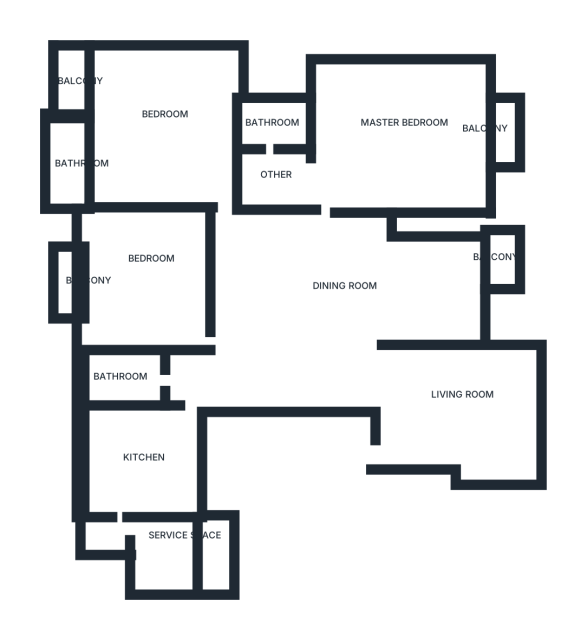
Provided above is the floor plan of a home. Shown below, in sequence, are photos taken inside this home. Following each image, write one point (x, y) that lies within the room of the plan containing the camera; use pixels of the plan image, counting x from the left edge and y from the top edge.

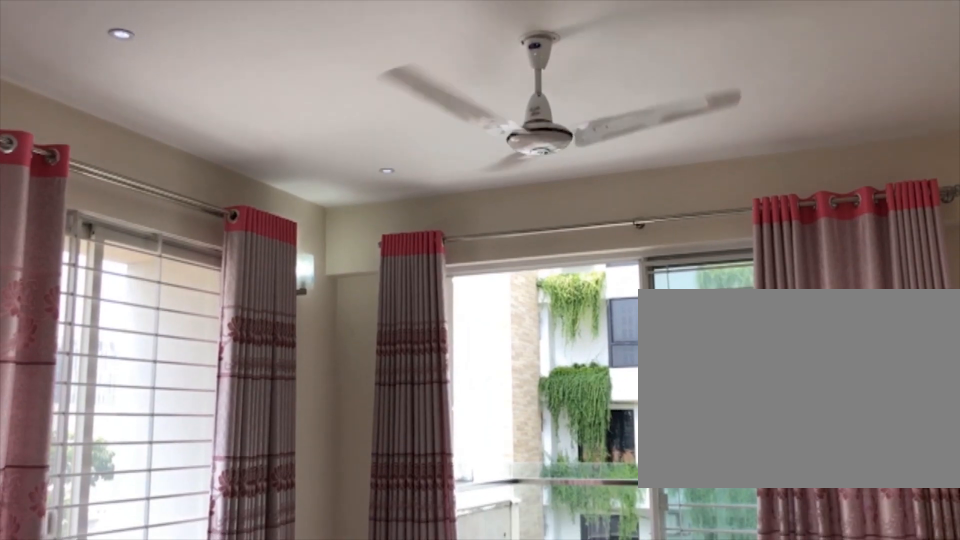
(386, 152)
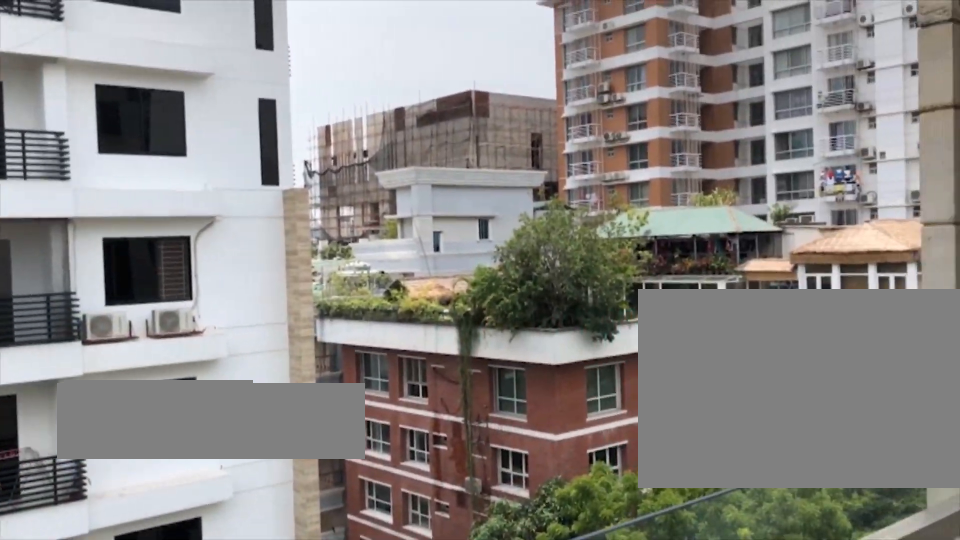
(497, 126)
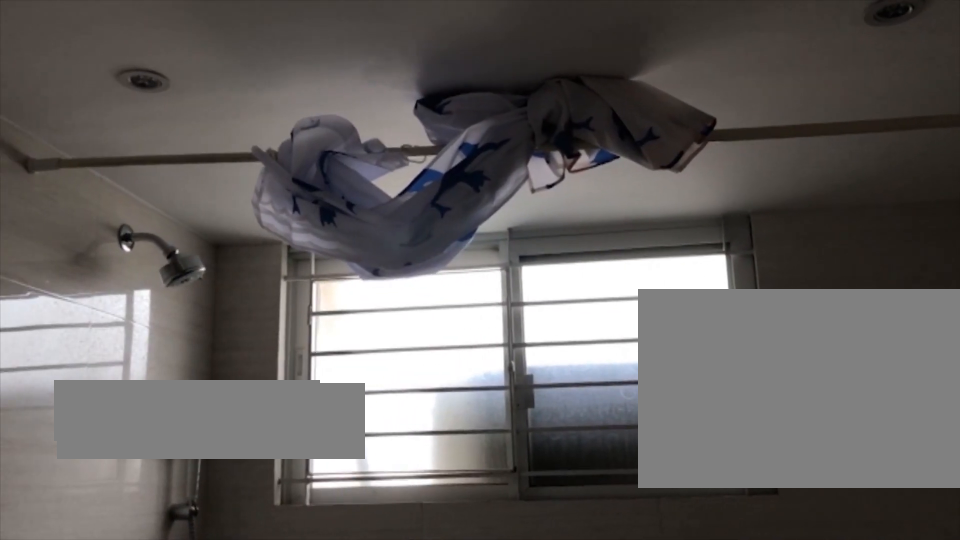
(275, 123)
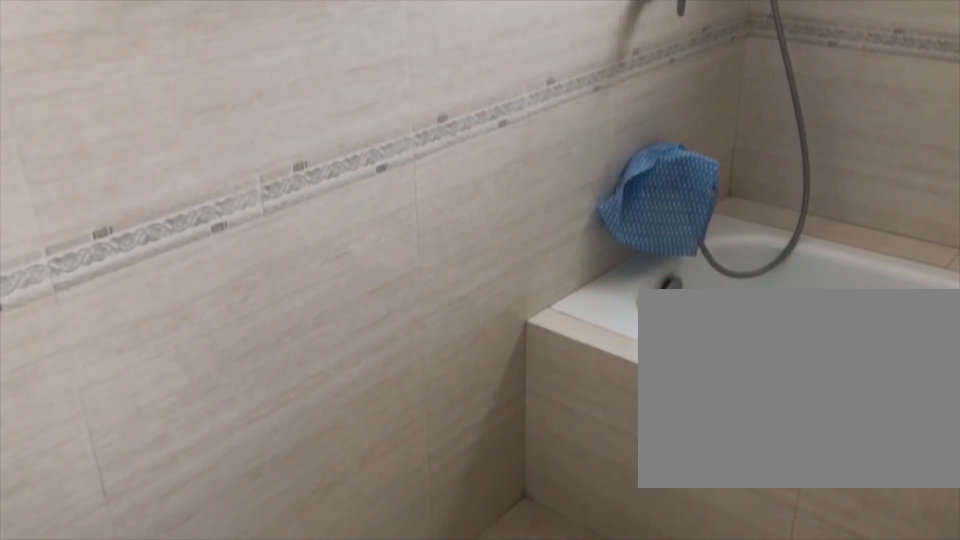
(275, 123)
